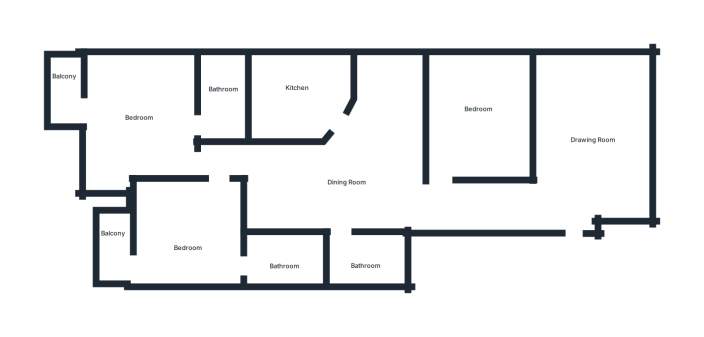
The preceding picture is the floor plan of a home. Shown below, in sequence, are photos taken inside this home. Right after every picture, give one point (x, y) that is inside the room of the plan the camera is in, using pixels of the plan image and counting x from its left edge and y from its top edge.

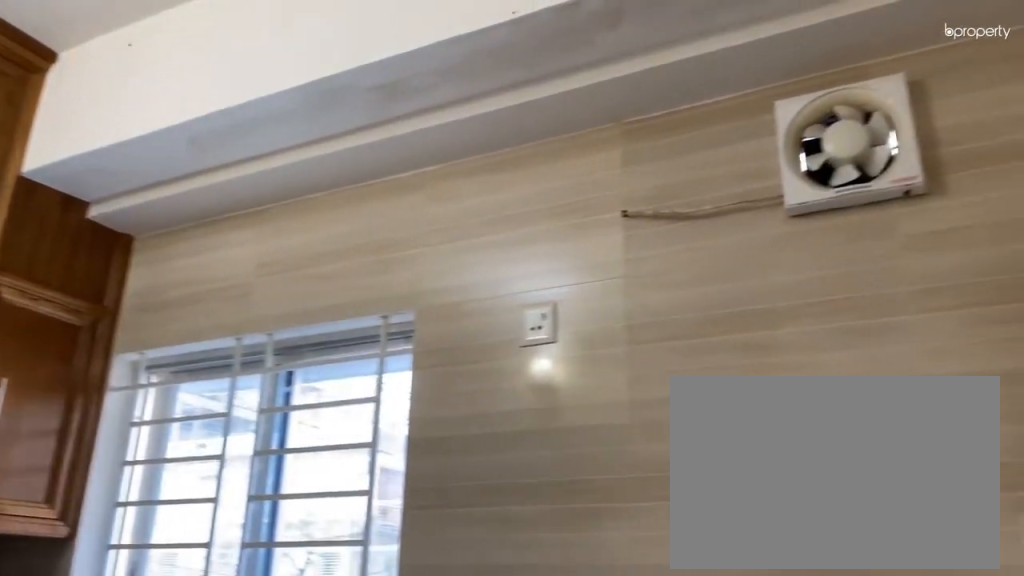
(302, 97)
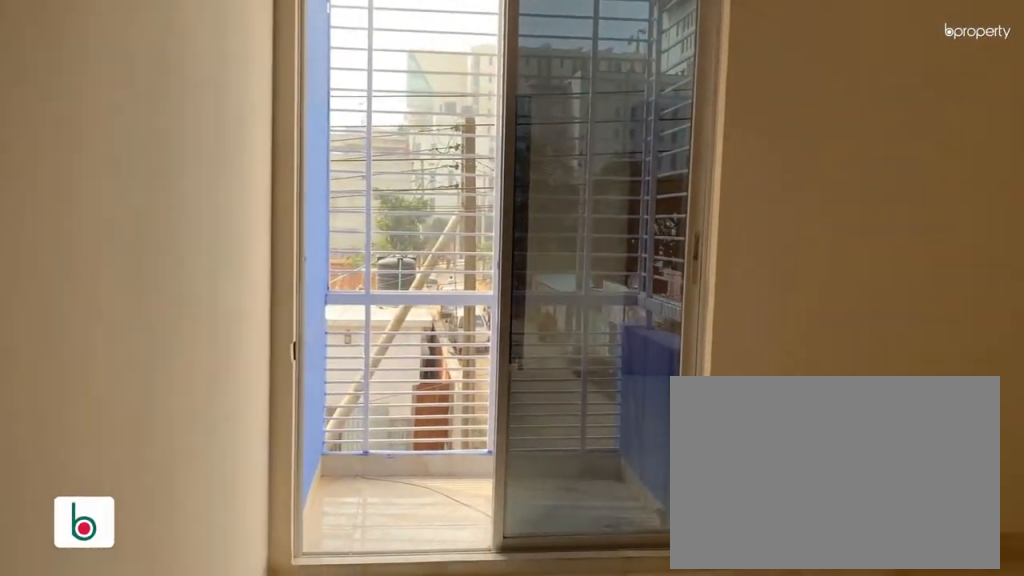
(192, 235)
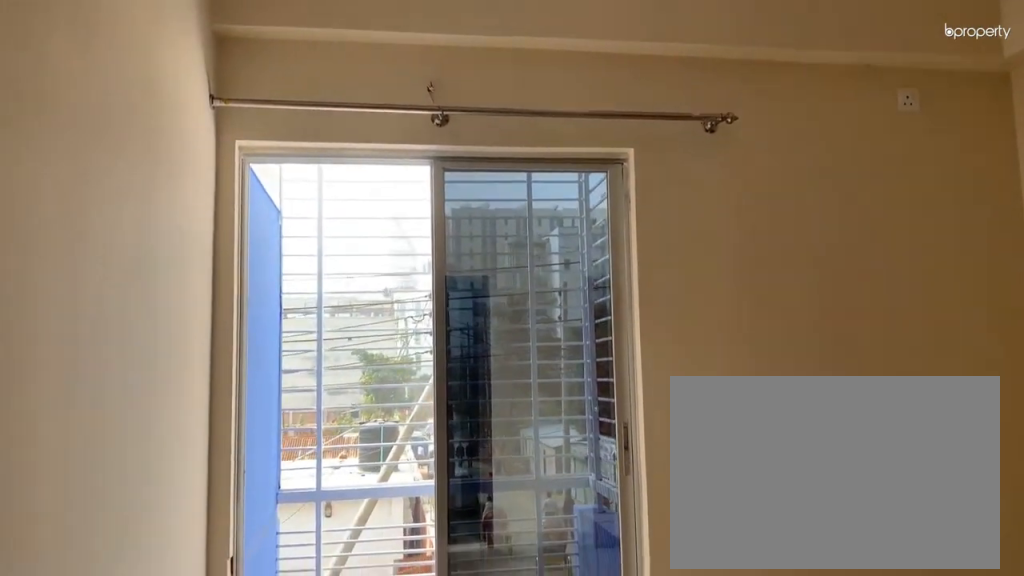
(202, 246)
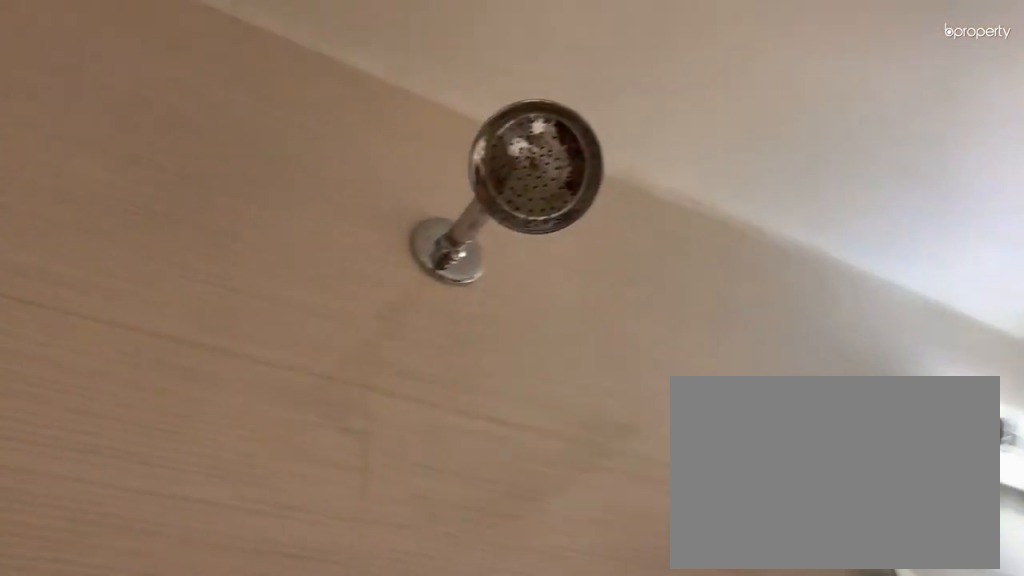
(283, 261)
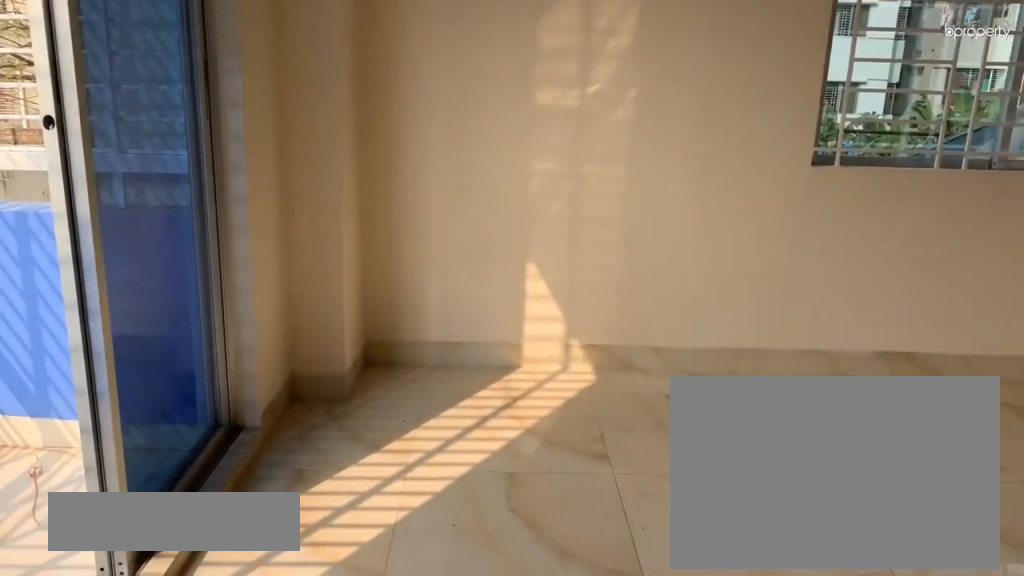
(149, 135)
